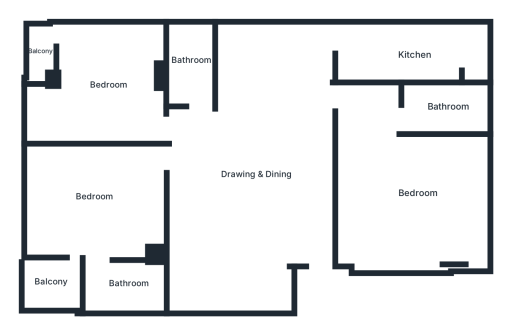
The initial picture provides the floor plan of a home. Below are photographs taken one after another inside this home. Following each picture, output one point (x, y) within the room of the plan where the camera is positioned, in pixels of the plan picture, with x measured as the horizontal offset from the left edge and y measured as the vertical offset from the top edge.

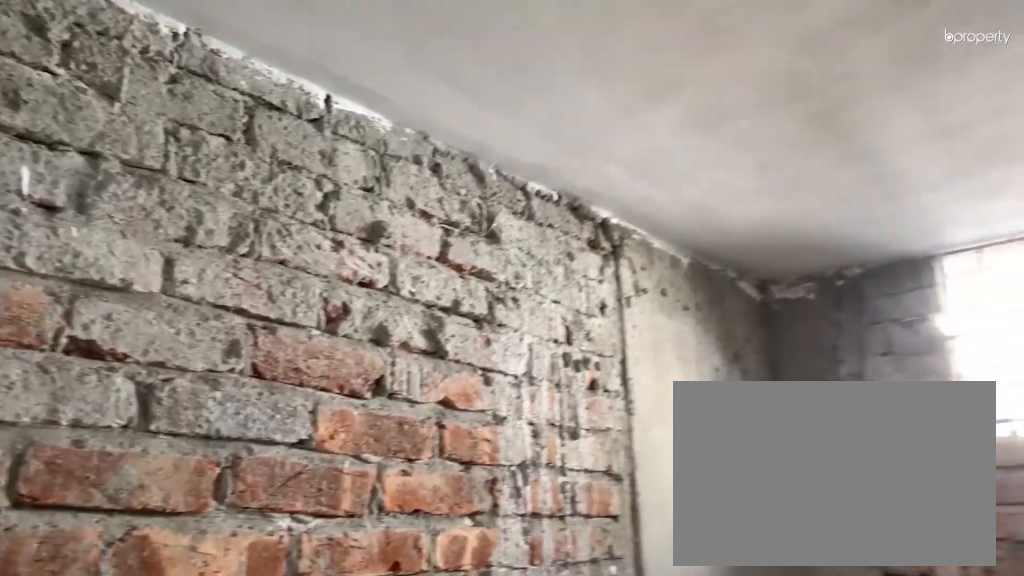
(449, 104)
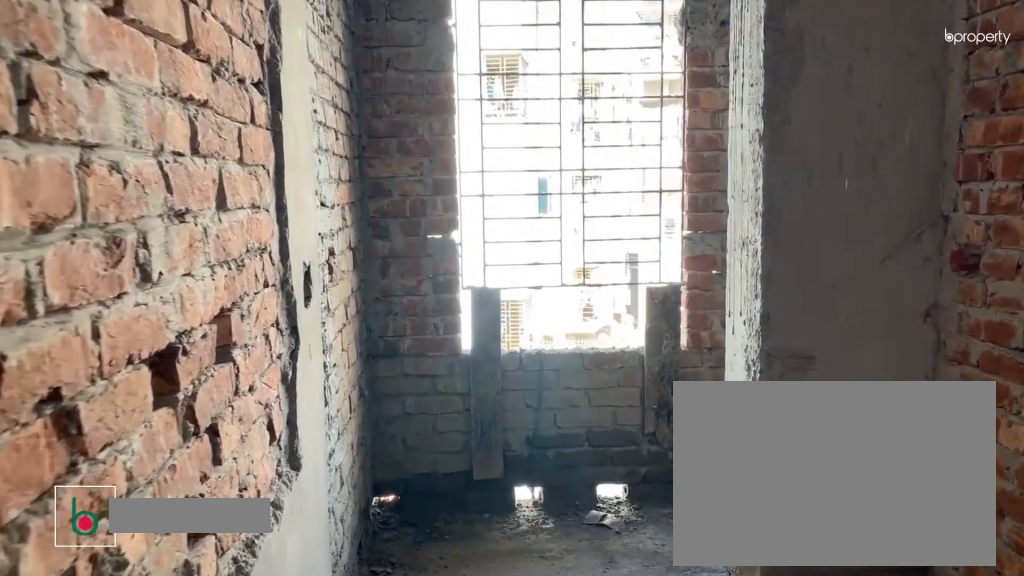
(410, 55)
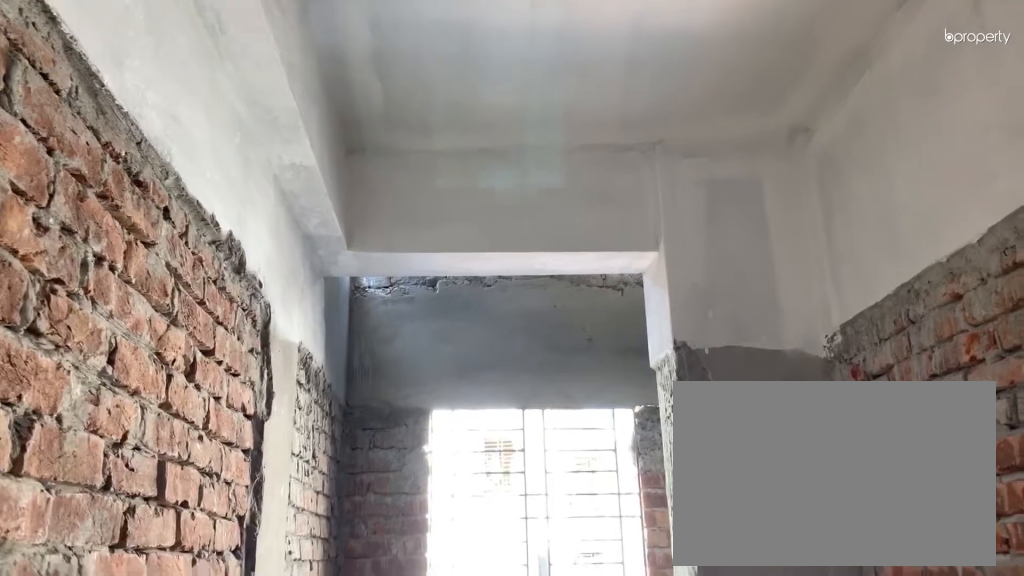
(410, 55)
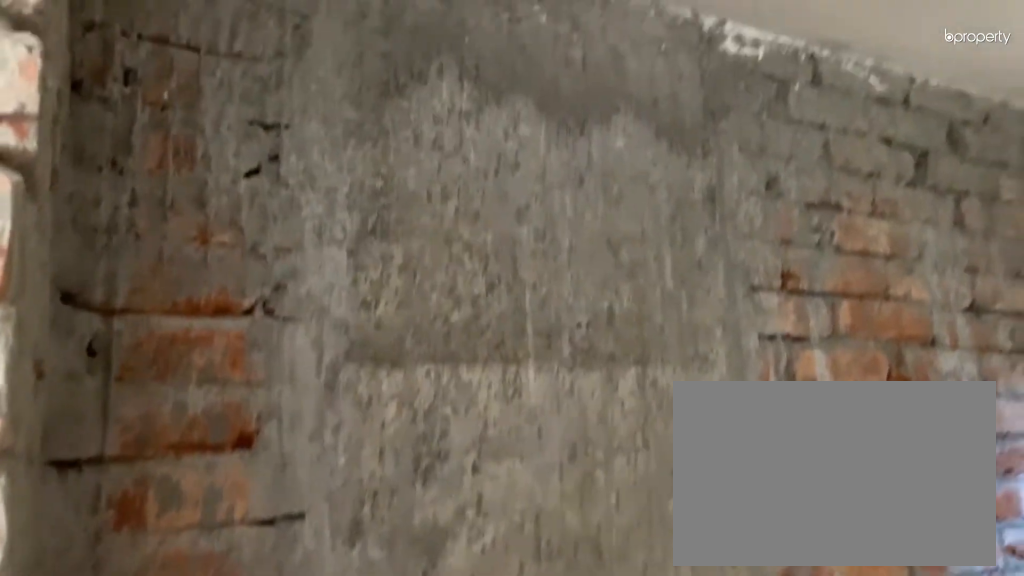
(190, 55)
